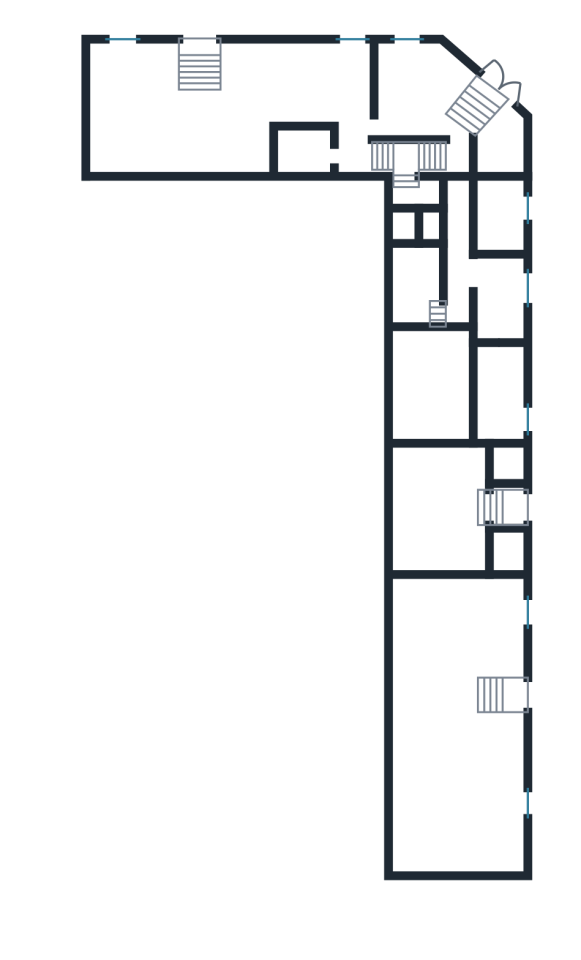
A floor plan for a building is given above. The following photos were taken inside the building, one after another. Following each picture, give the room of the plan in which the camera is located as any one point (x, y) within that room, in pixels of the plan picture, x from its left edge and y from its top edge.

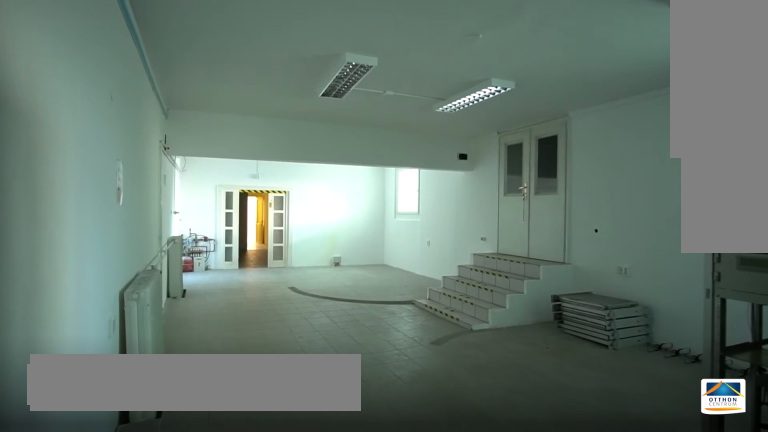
(440, 704)
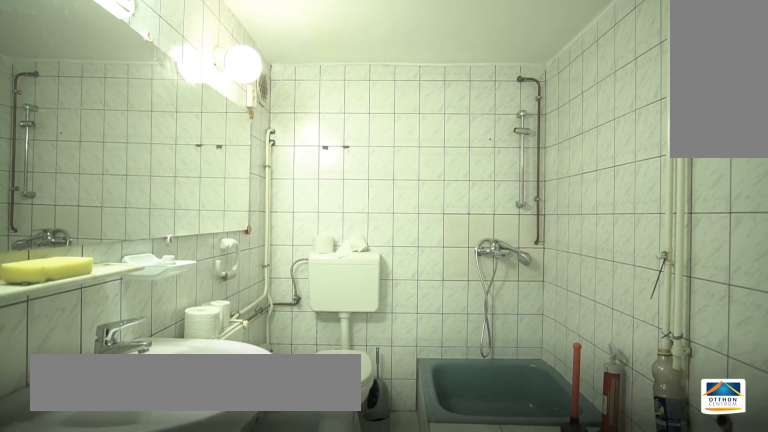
(418, 287)
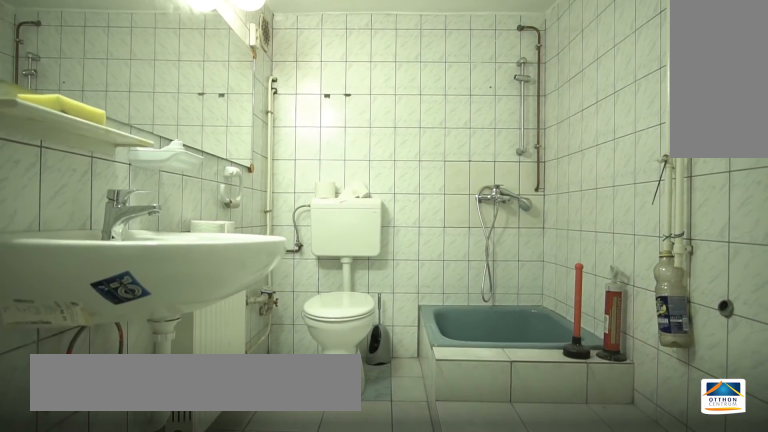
(418, 287)
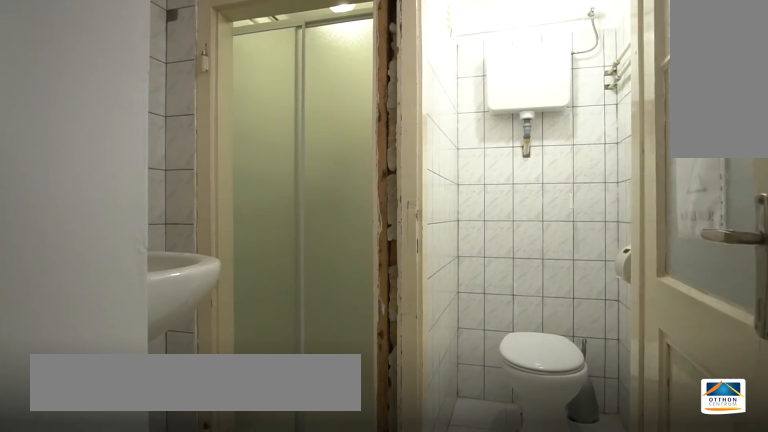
(404, 215)
